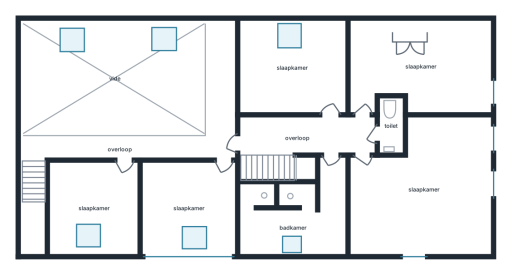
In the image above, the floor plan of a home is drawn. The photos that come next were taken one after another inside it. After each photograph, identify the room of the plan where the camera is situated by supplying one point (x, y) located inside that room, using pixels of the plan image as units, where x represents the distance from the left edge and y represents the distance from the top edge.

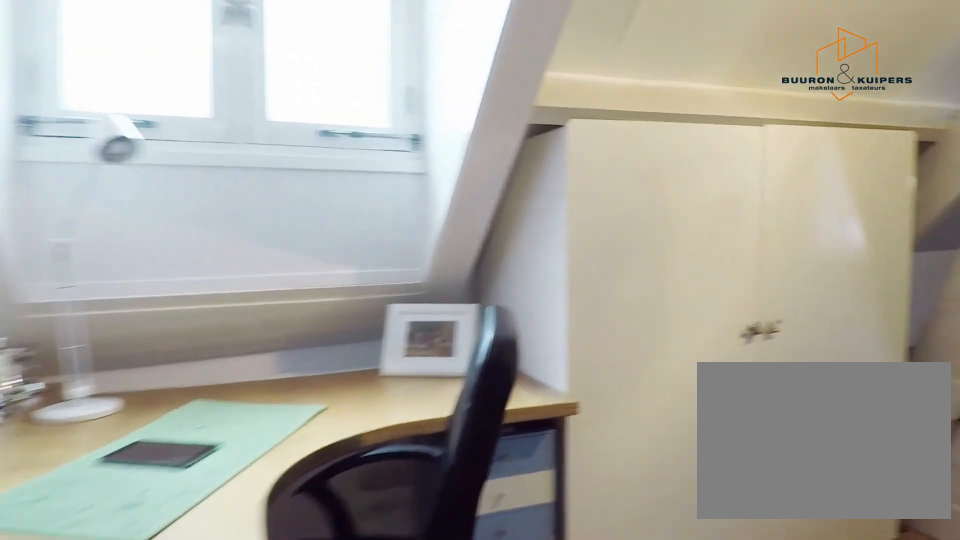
(421, 71)
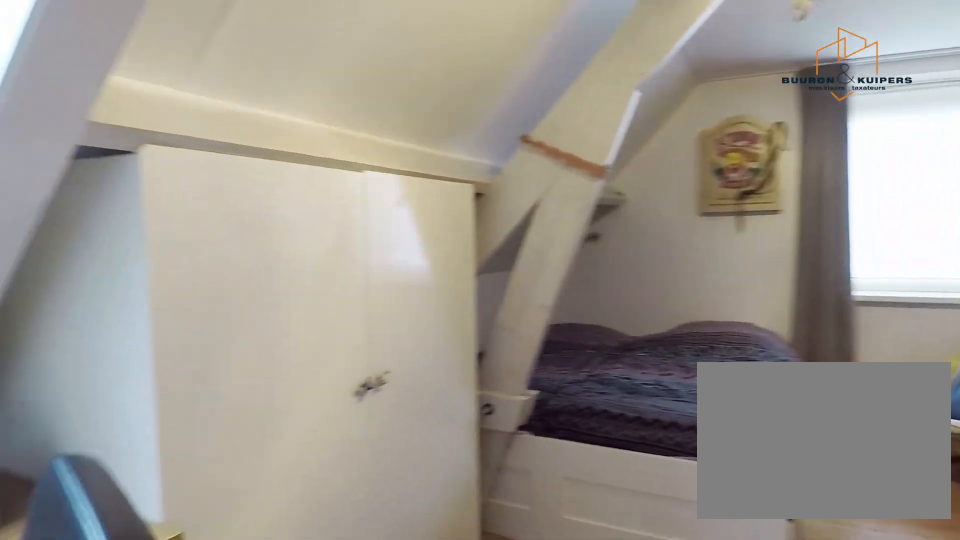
(421, 71)
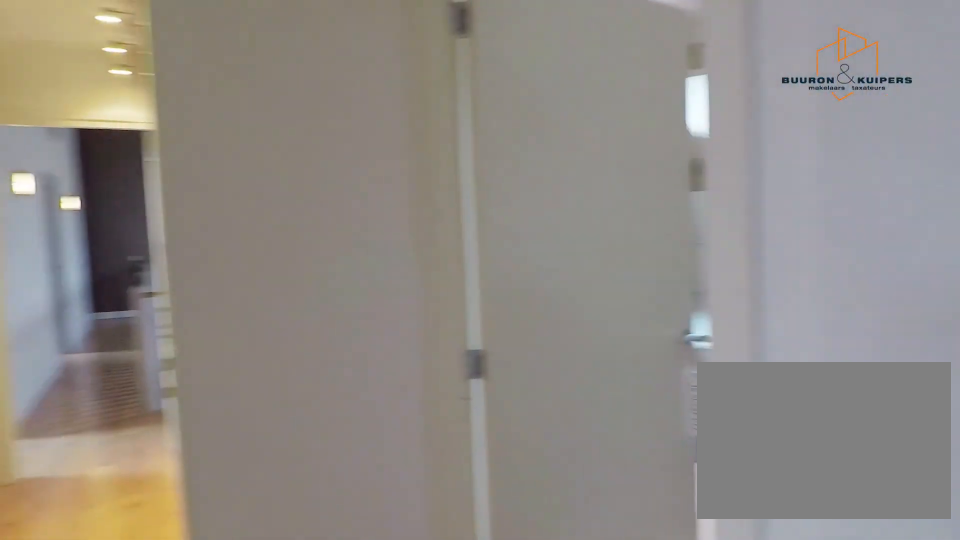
(308, 134)
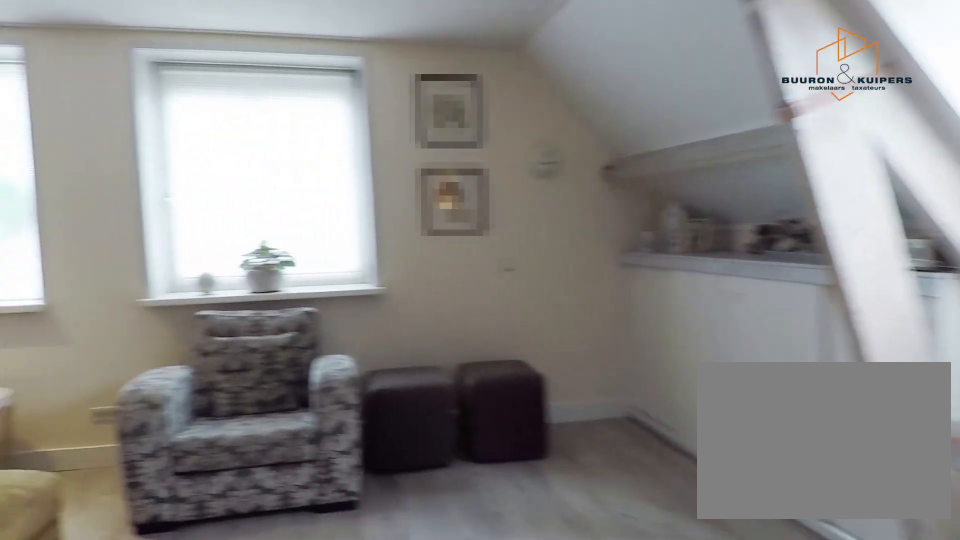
(425, 188)
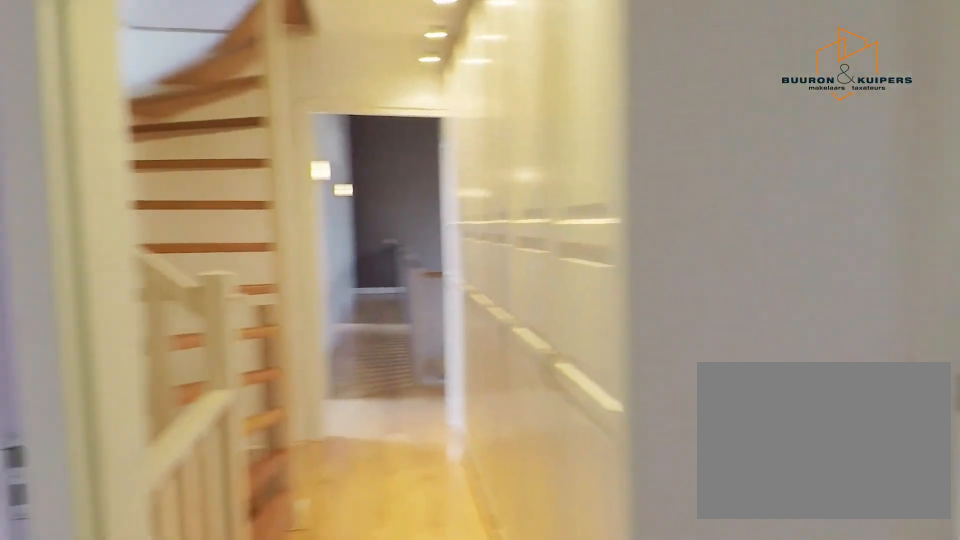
(308, 134)
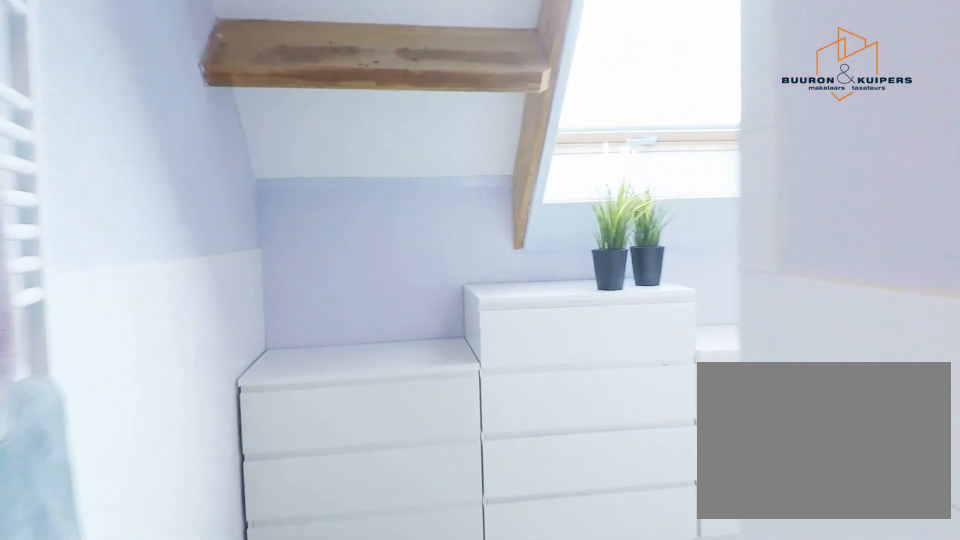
(296, 213)
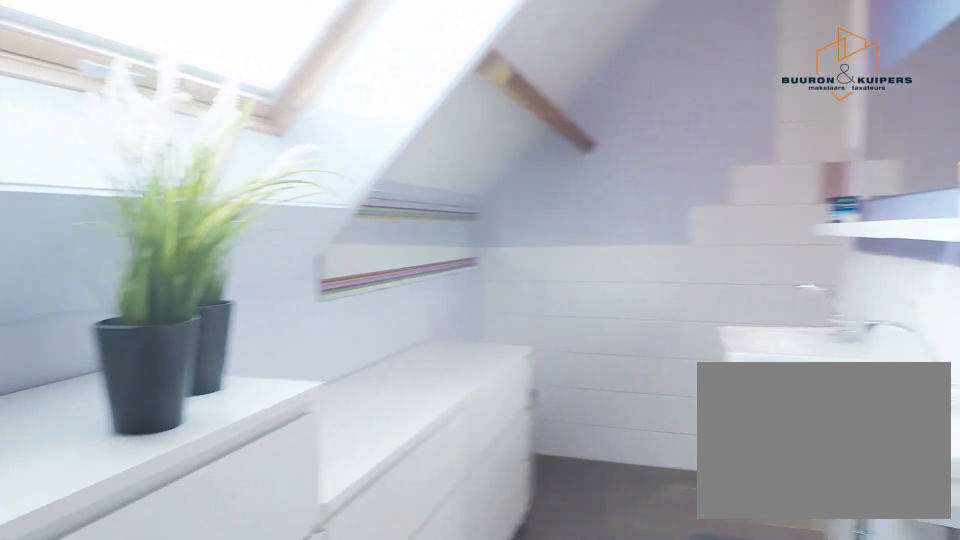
(296, 213)
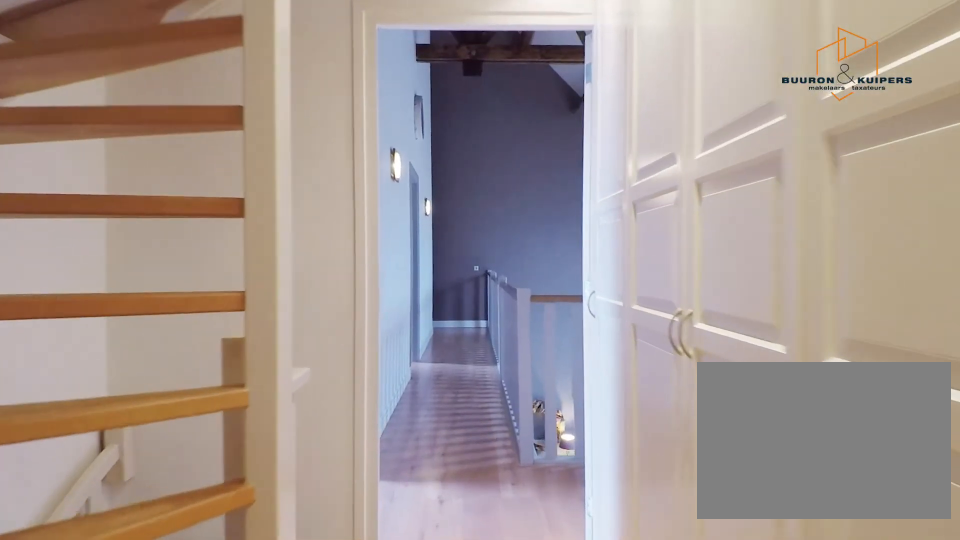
(308, 134)
